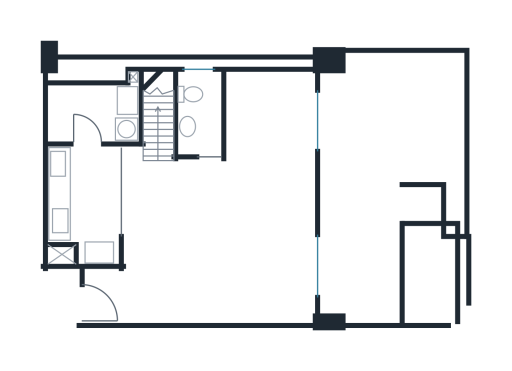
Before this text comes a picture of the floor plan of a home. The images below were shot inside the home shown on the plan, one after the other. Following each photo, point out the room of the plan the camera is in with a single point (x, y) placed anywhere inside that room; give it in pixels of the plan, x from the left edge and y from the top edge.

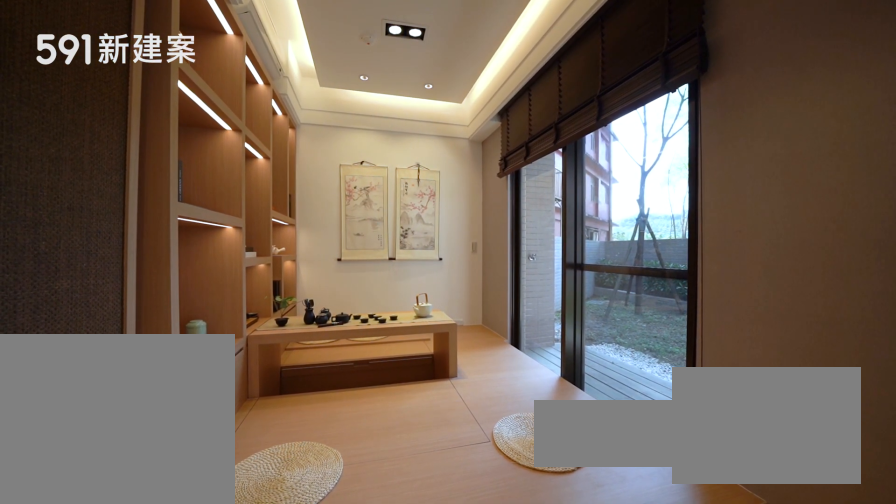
(270, 112)
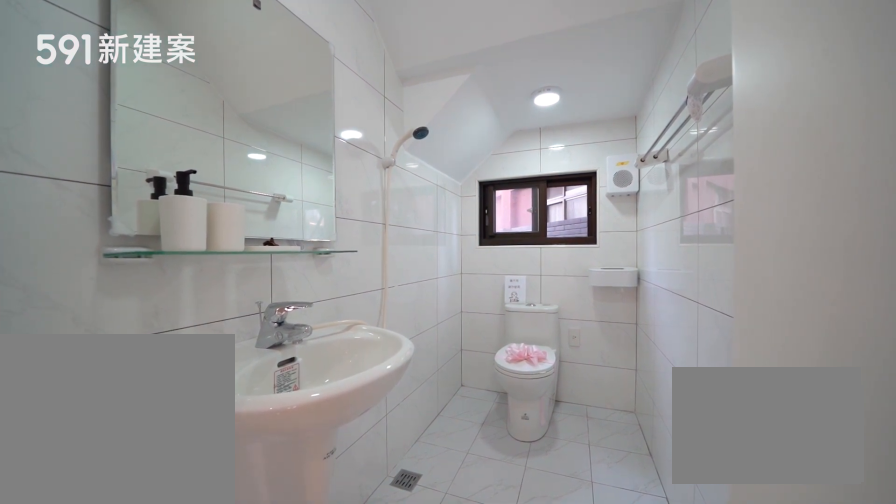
(198, 109)
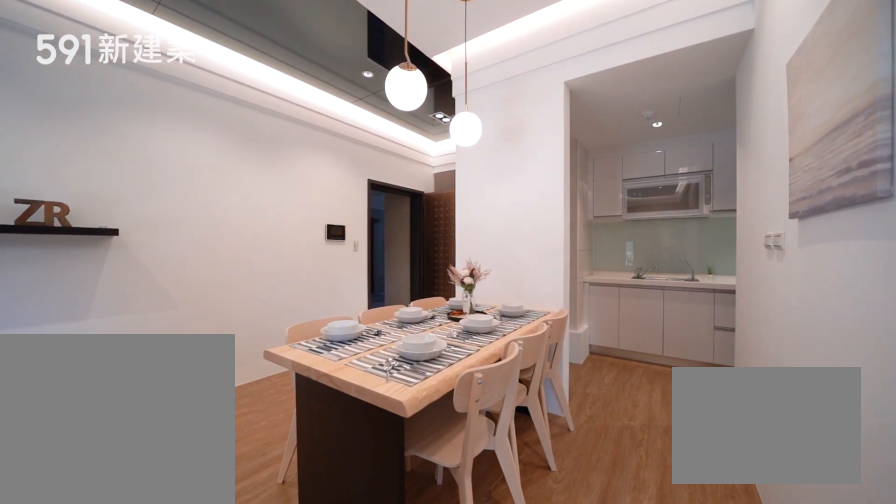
(165, 225)
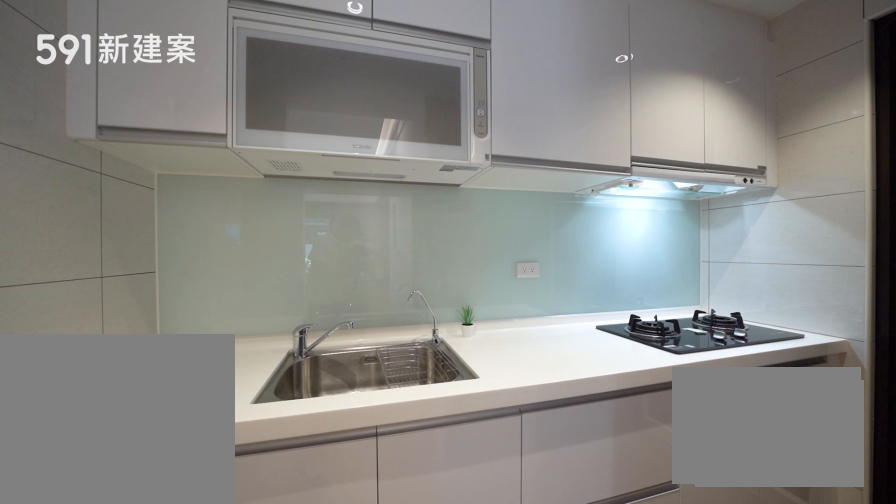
(85, 203)
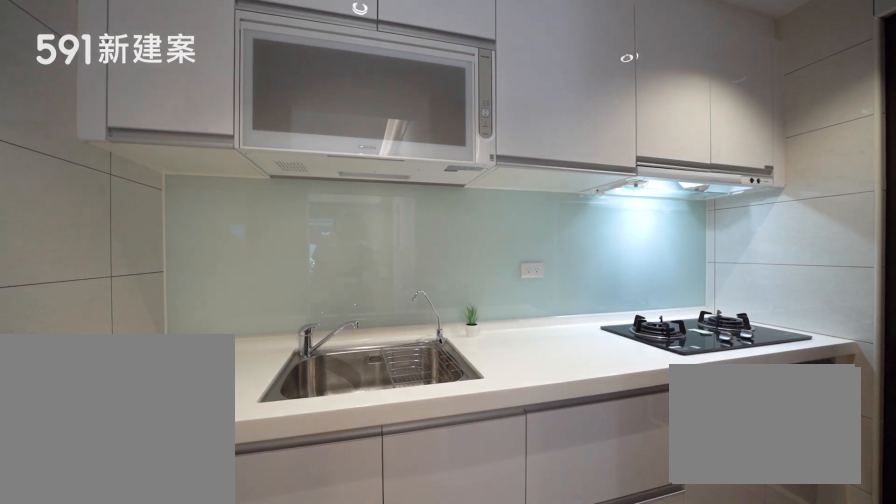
(85, 203)
